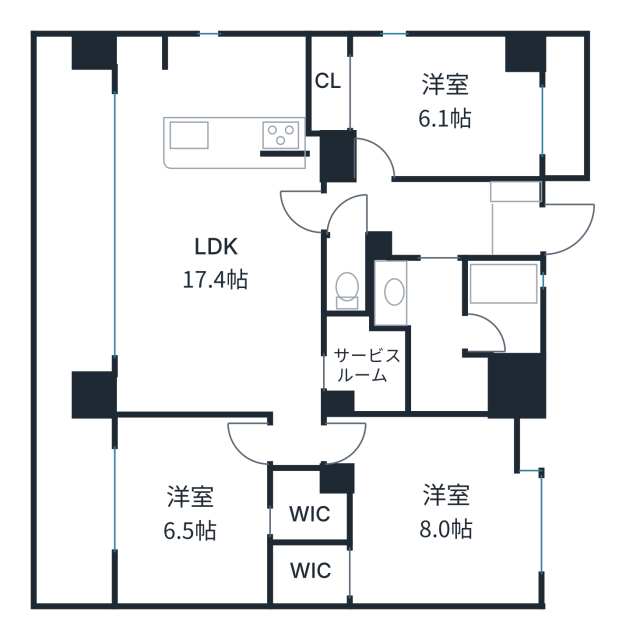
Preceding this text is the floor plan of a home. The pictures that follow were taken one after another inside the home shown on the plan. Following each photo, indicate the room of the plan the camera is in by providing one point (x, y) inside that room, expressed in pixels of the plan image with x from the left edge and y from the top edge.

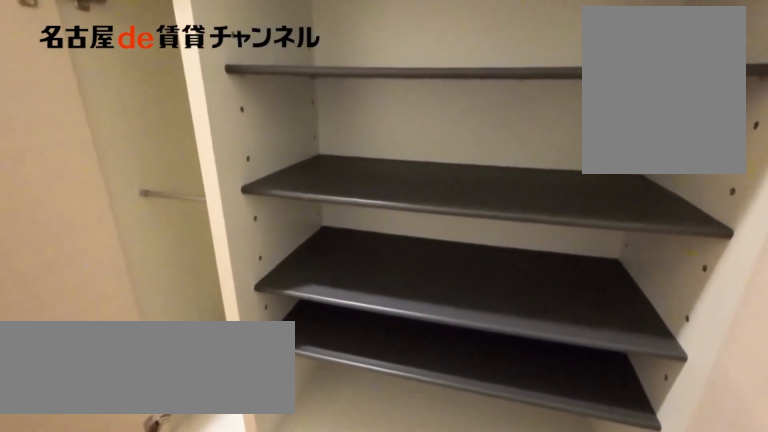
(513, 220)
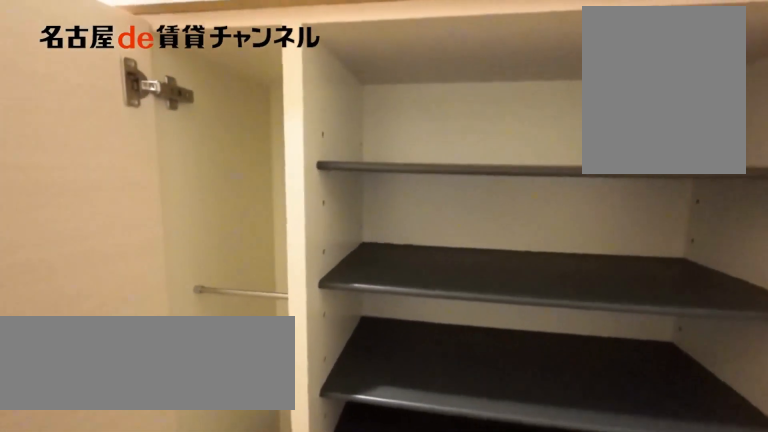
(513, 220)
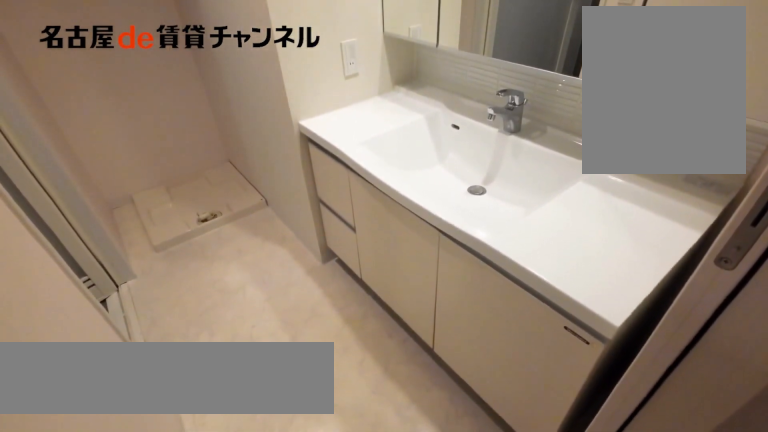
(432, 332)
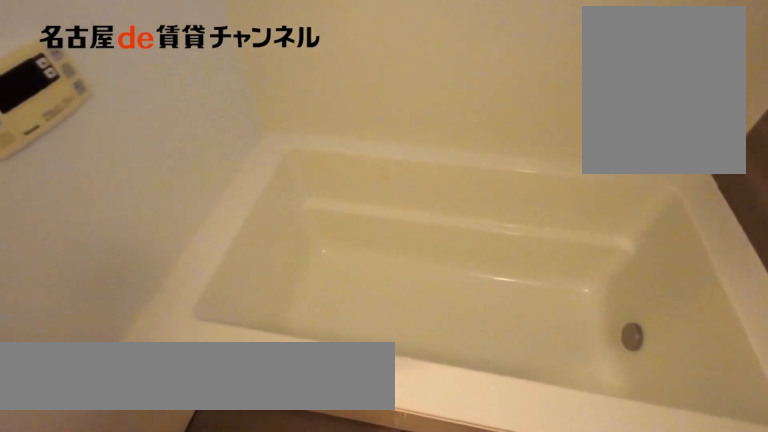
(501, 306)
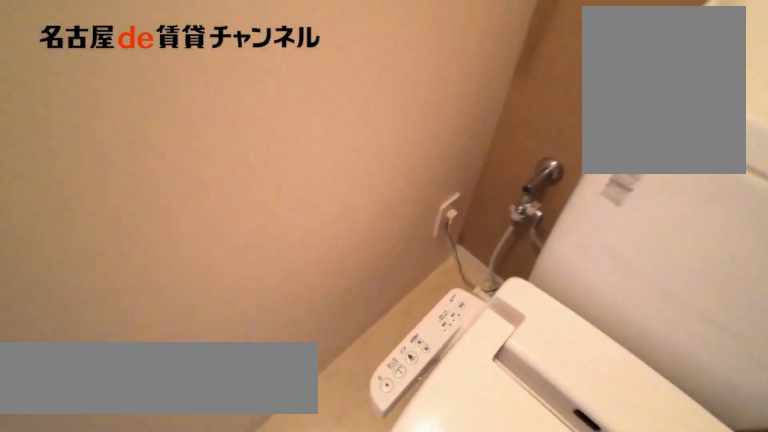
(346, 273)
